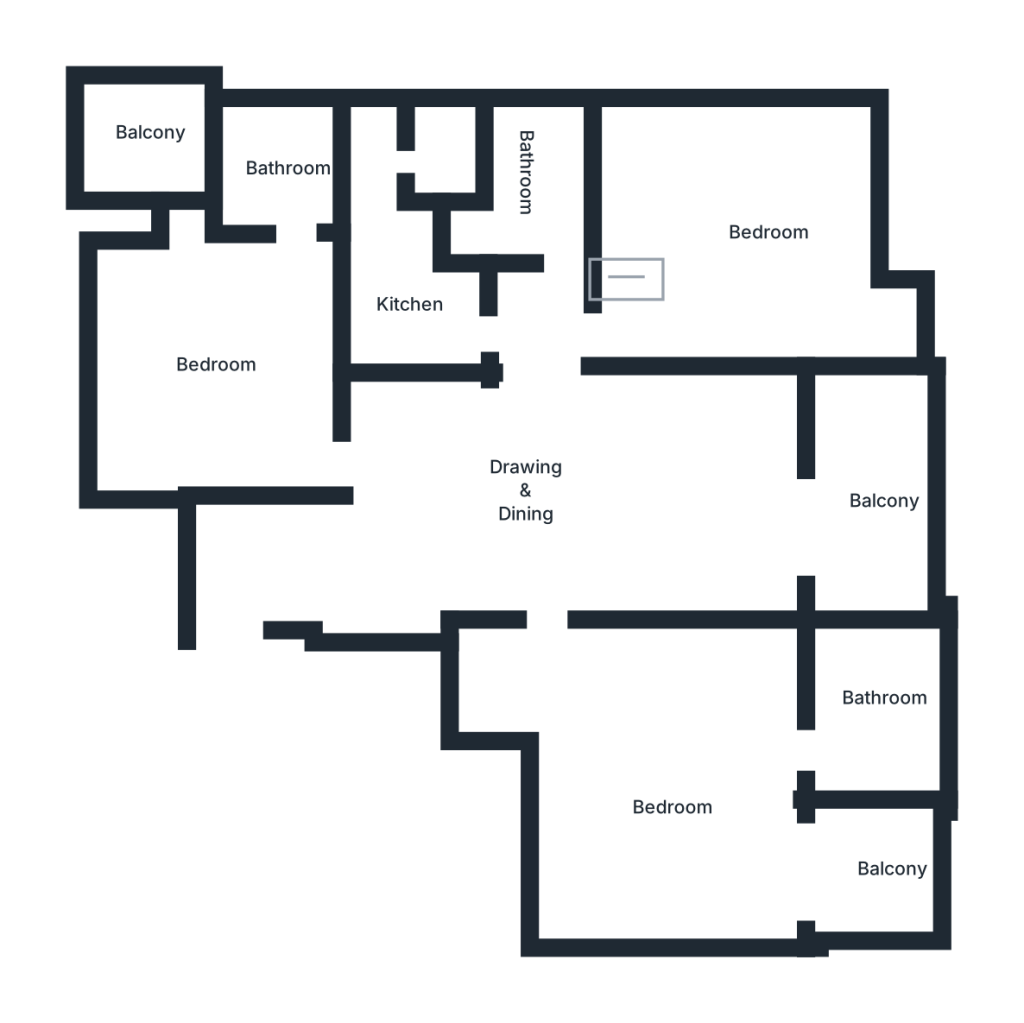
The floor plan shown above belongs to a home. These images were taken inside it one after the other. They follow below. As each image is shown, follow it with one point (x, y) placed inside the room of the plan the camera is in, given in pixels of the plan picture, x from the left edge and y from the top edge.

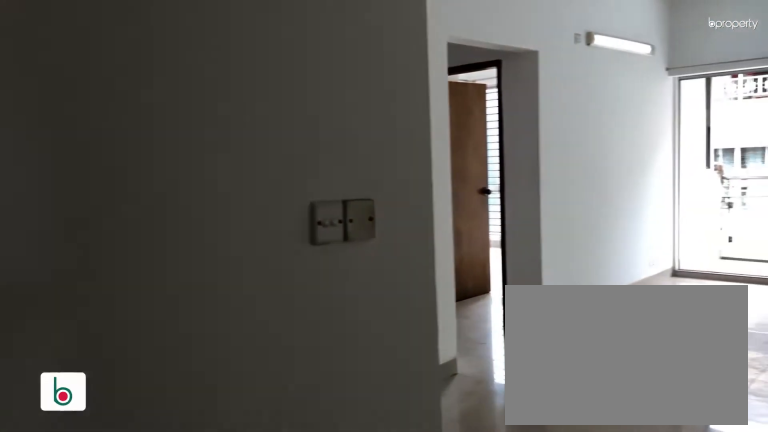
(533, 491)
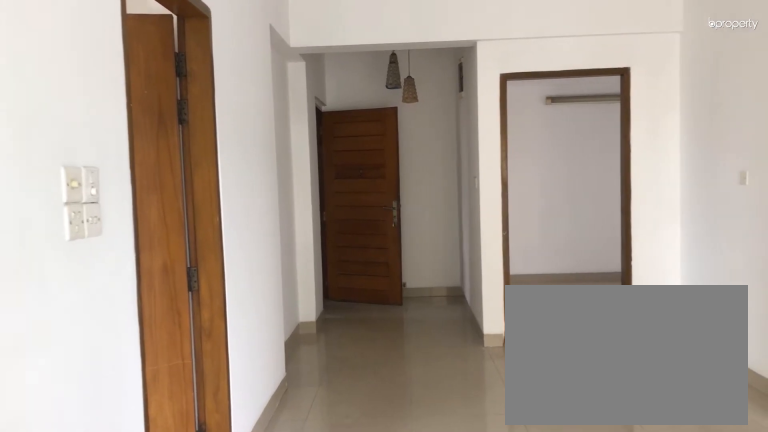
(533, 491)
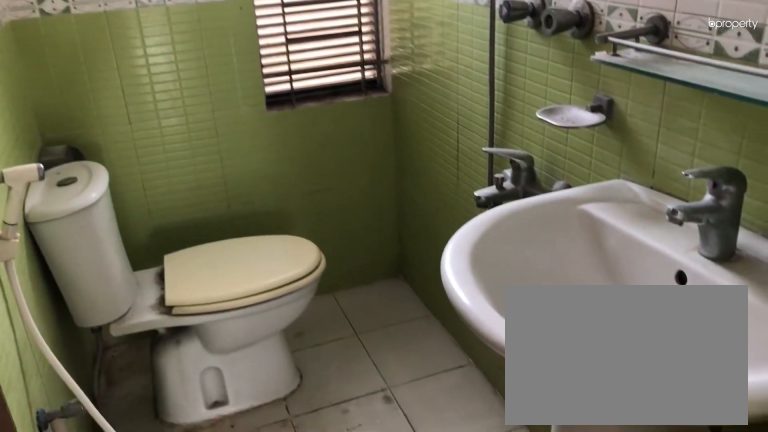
(533, 162)
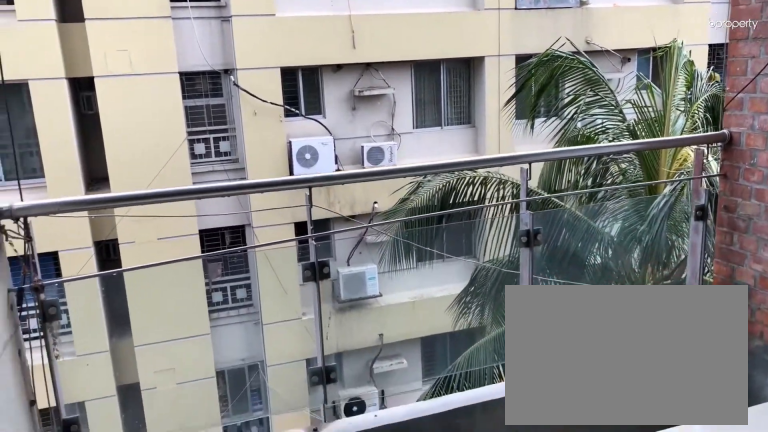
(885, 491)
